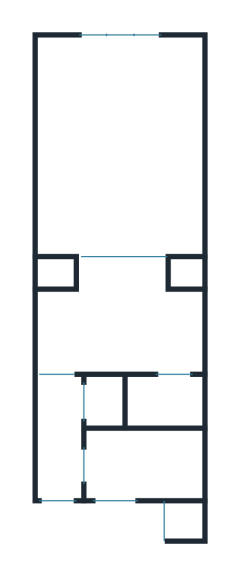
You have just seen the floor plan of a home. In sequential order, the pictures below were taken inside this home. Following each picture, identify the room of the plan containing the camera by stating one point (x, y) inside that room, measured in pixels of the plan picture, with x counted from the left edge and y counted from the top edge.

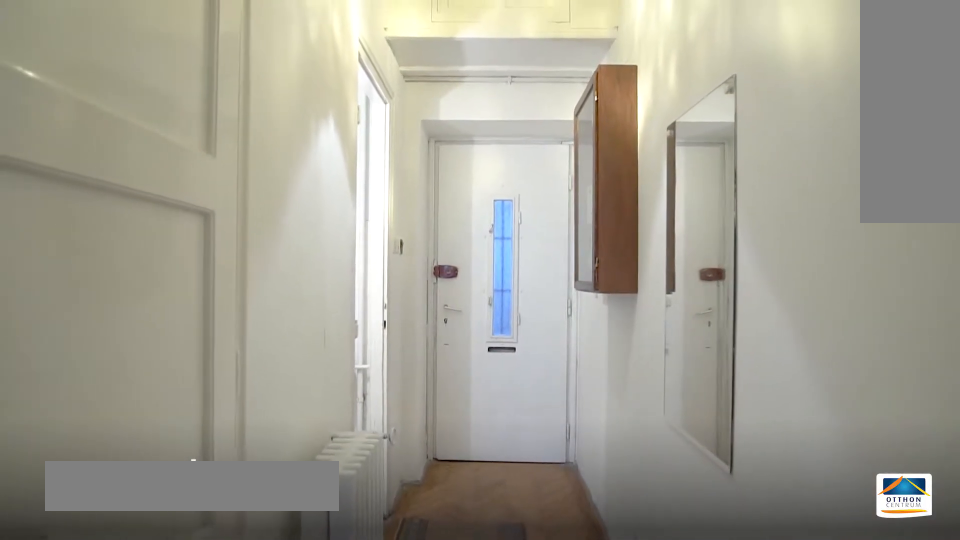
(58, 443)
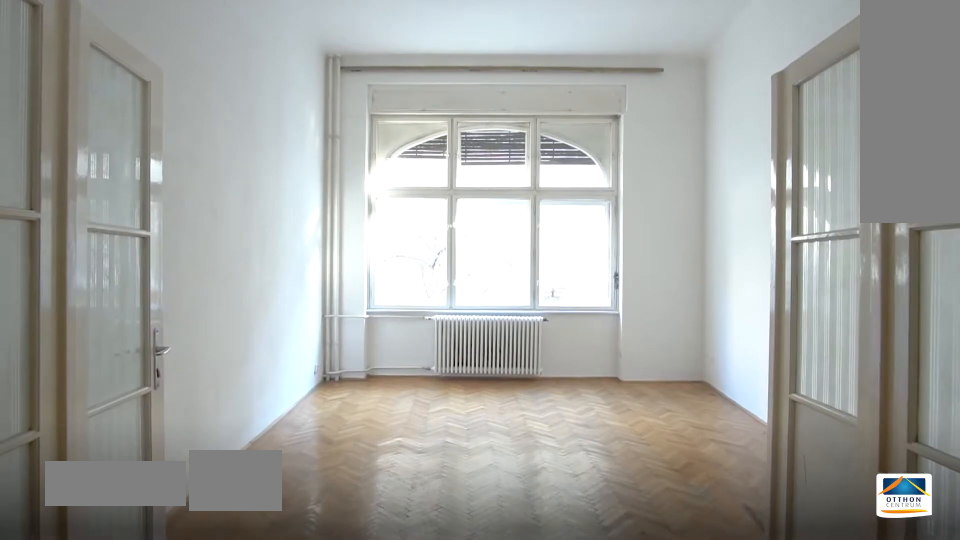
(123, 149)
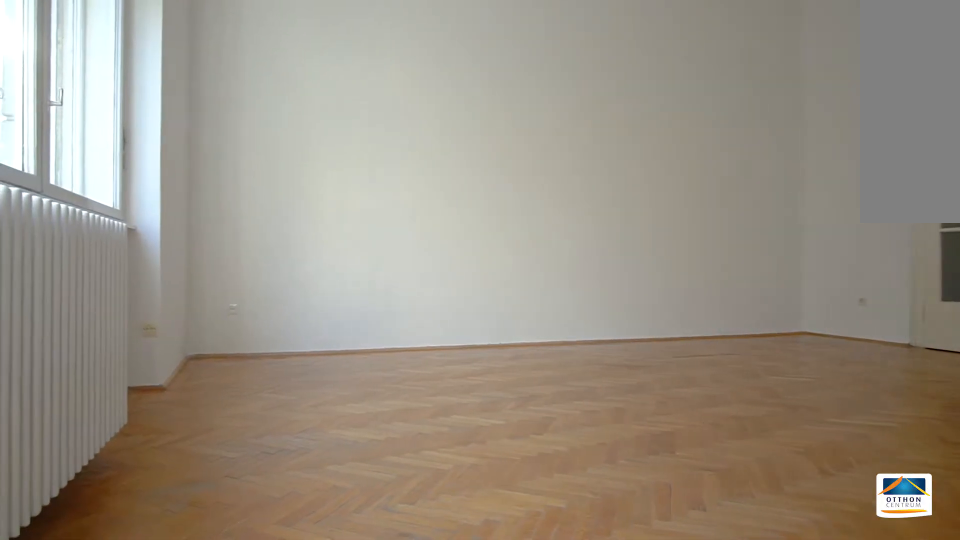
(124, 149)
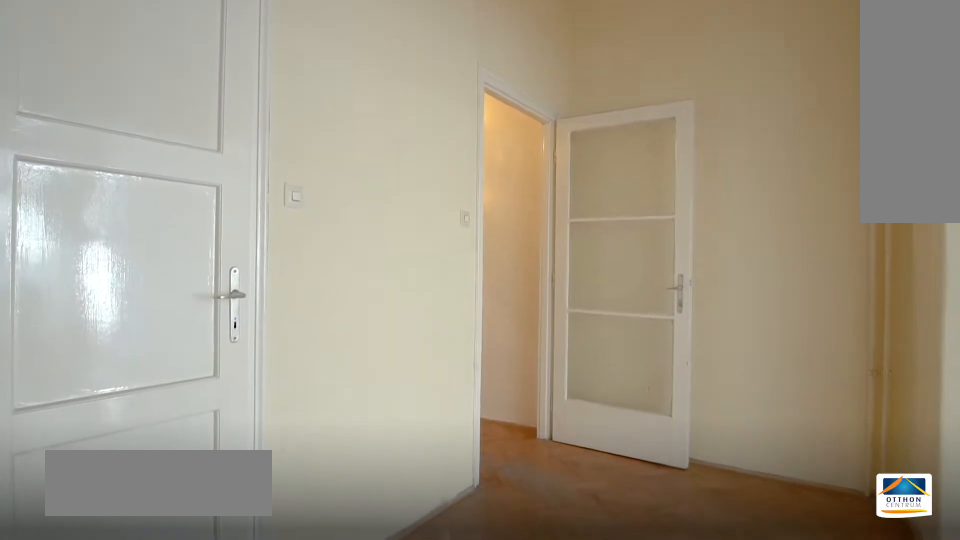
(123, 325)
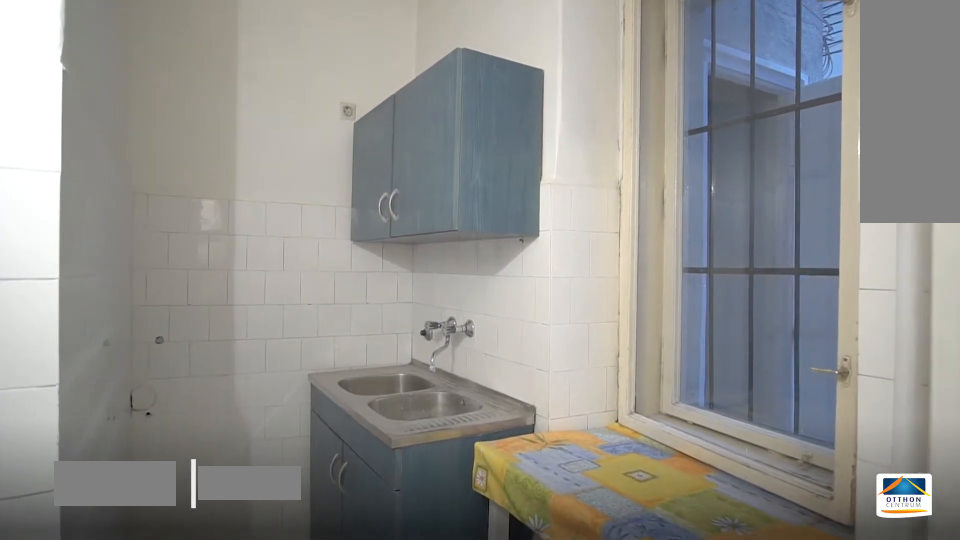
(140, 464)
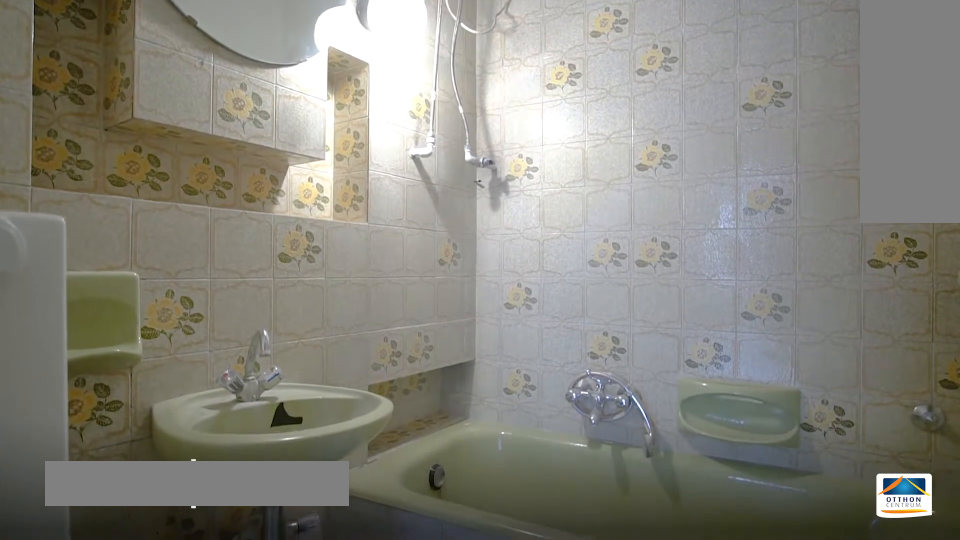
(165, 398)
